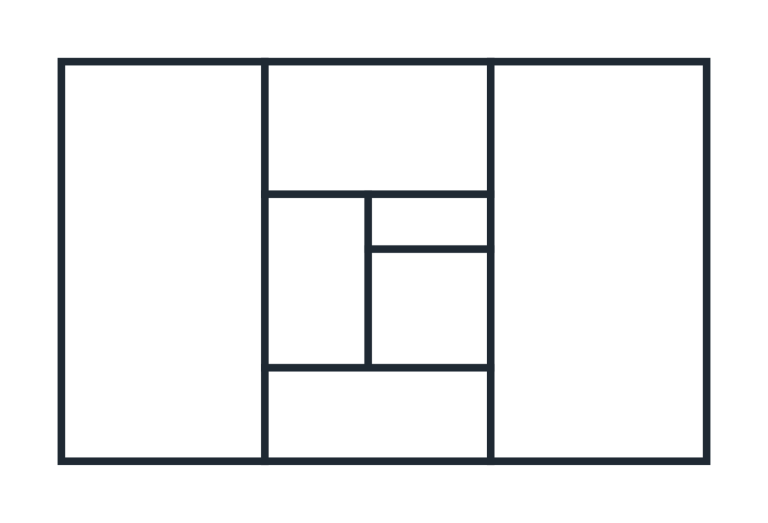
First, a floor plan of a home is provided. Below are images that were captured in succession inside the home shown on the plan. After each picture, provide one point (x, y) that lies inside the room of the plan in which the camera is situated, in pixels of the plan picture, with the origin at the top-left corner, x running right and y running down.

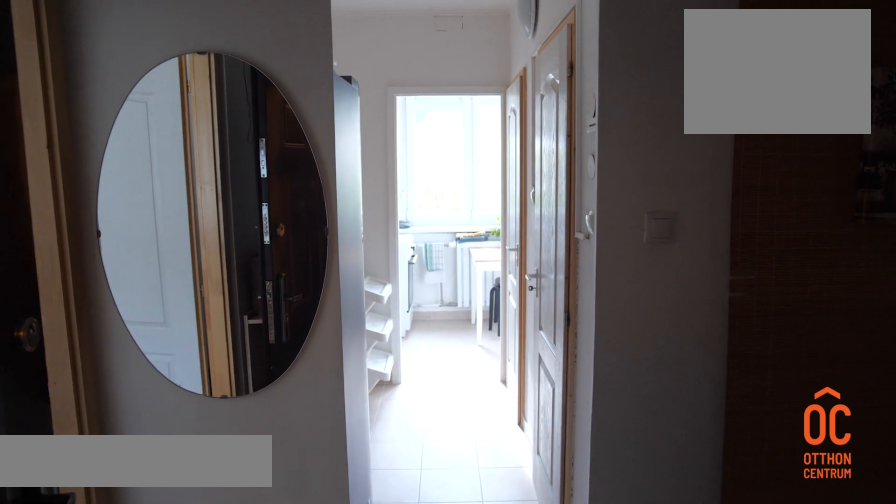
(373, 409)
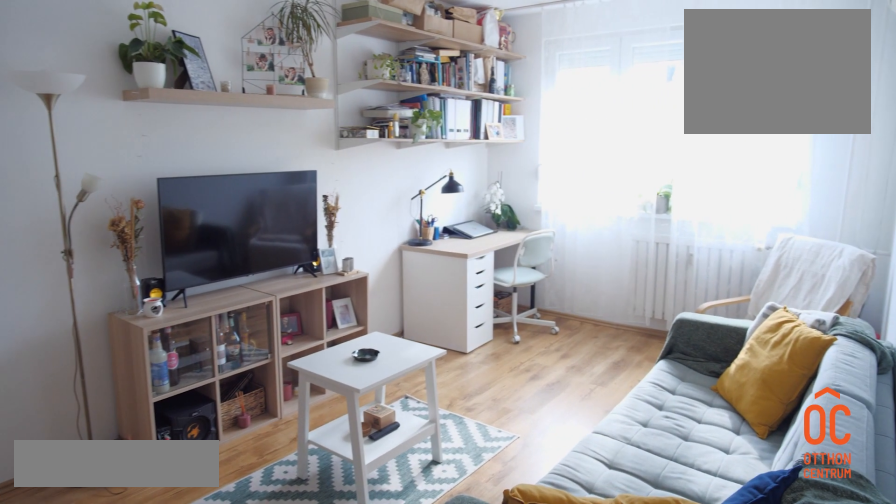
(168, 276)
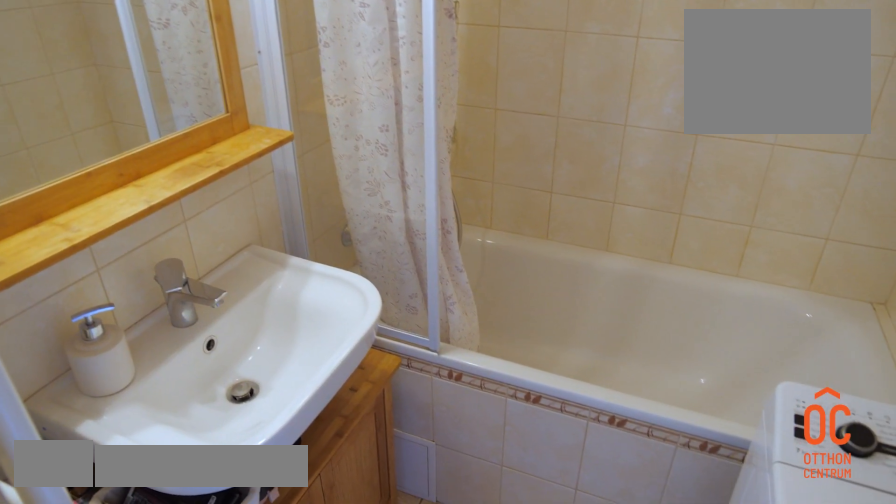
(426, 301)
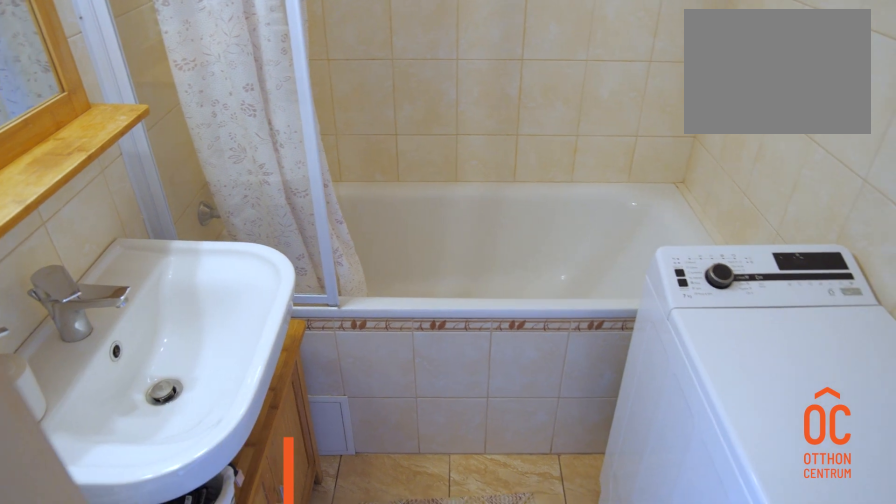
(426, 301)
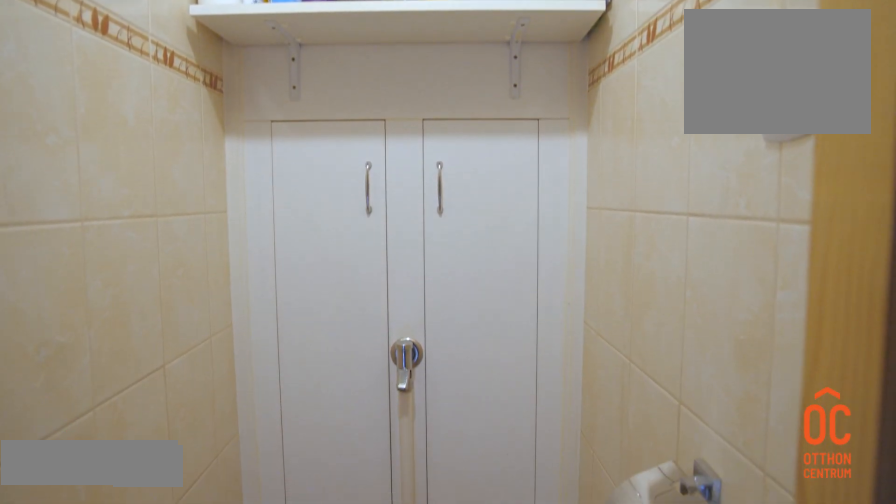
(425, 227)
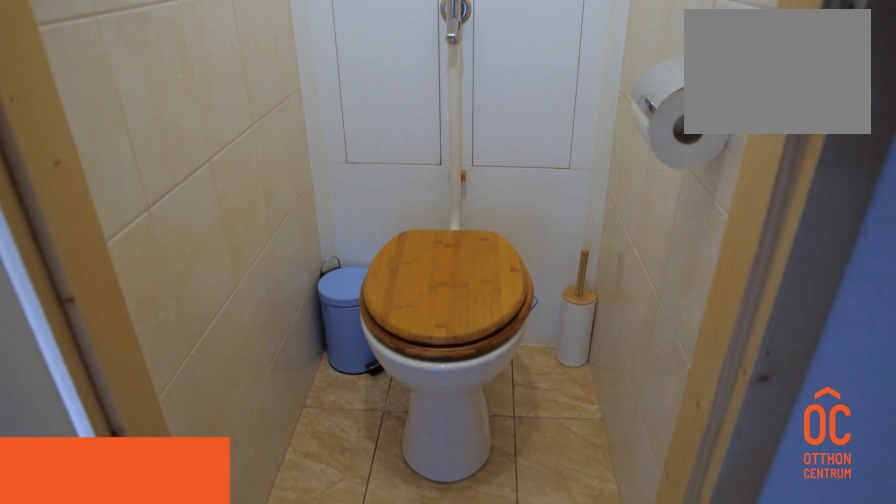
(425, 228)
